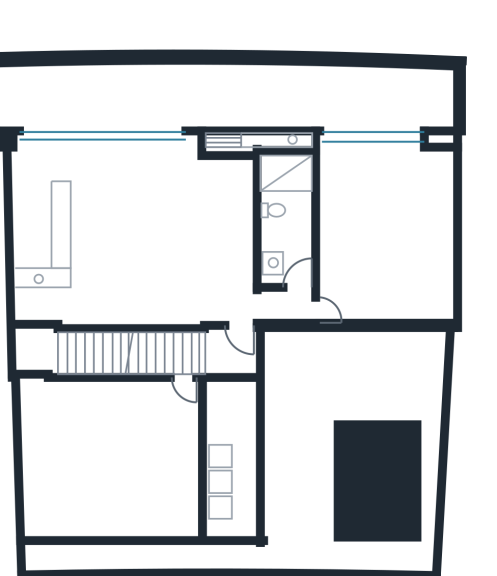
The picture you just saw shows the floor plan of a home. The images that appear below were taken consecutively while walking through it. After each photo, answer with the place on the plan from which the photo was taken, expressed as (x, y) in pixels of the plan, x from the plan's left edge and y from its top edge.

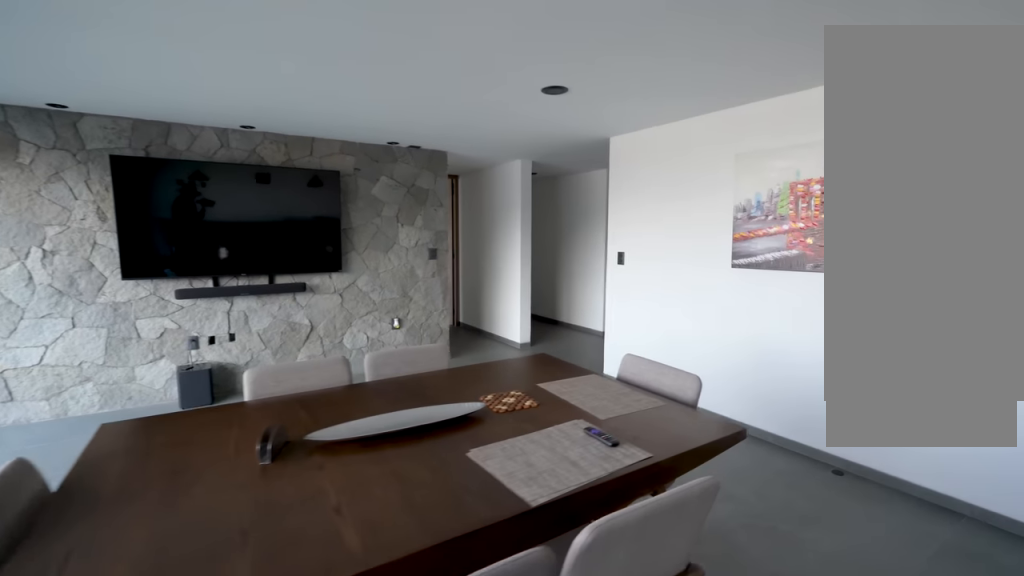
(121, 172)
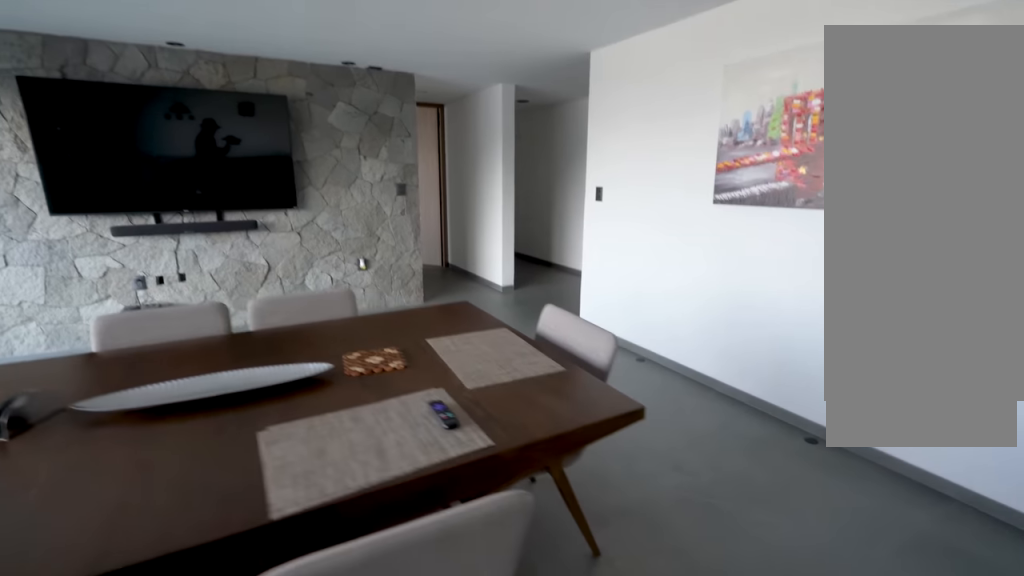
(134, 169)
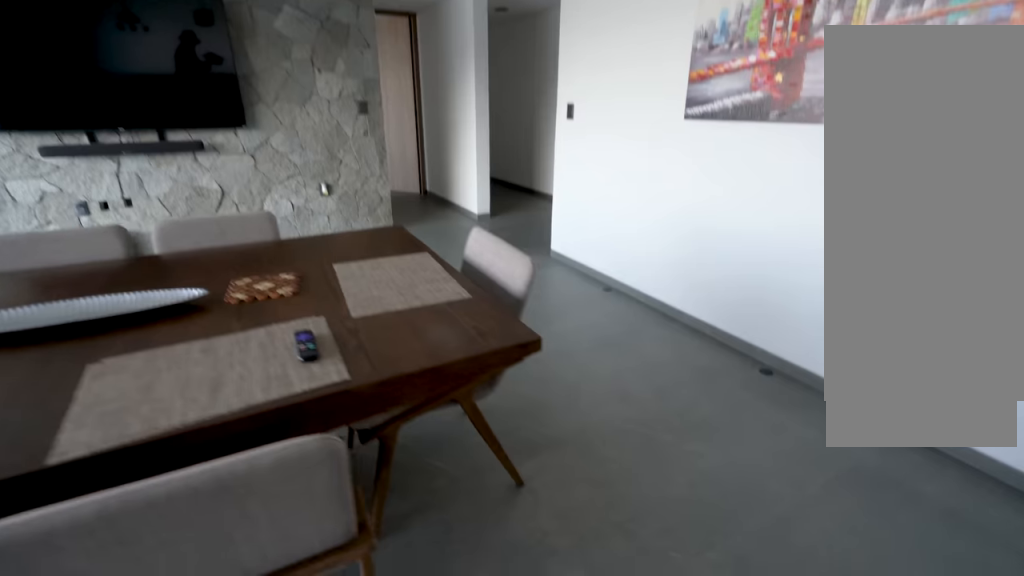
(134, 169)
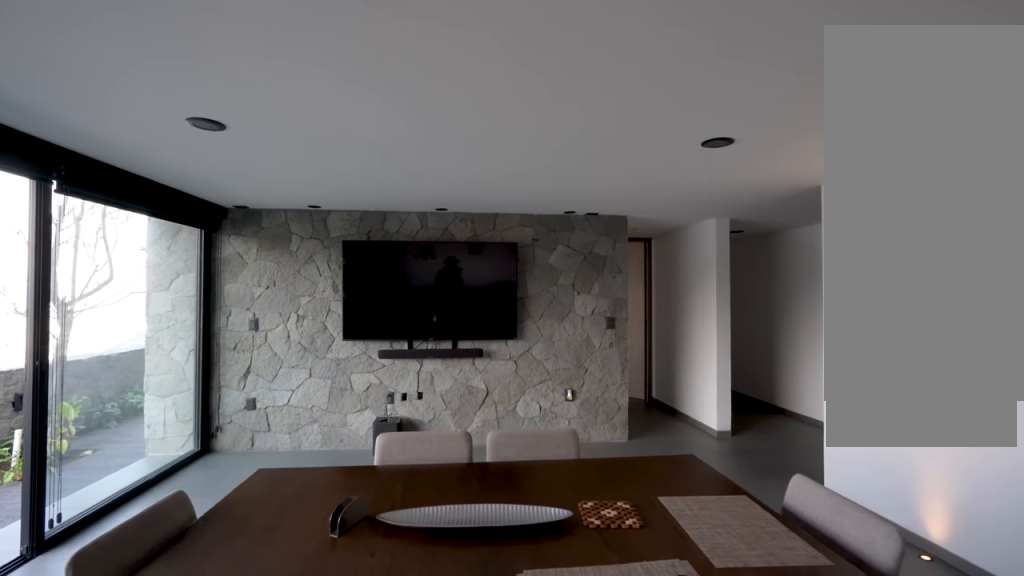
(98, 178)
